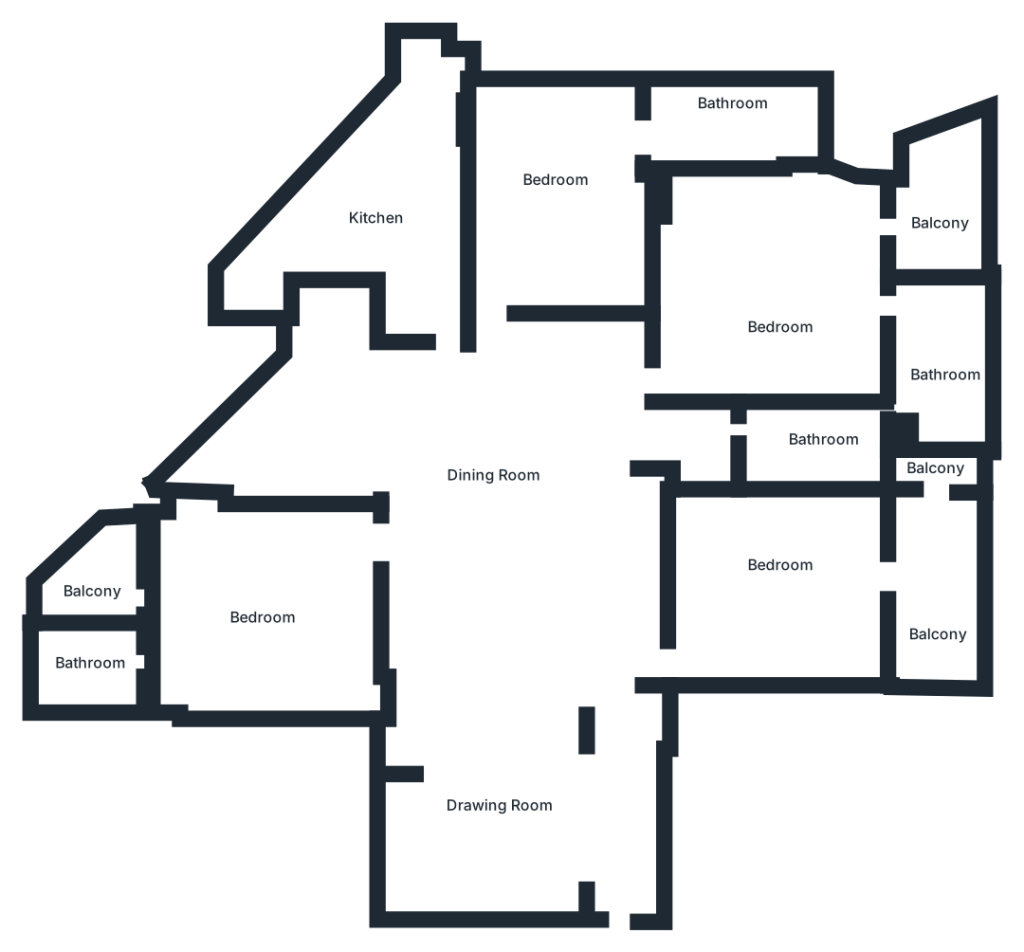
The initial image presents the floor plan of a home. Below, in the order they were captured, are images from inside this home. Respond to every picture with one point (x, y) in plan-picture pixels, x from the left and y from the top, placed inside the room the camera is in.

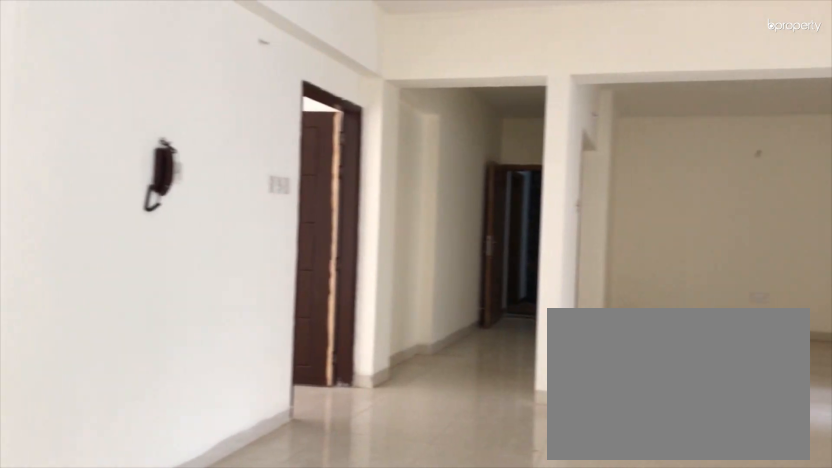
(512, 597)
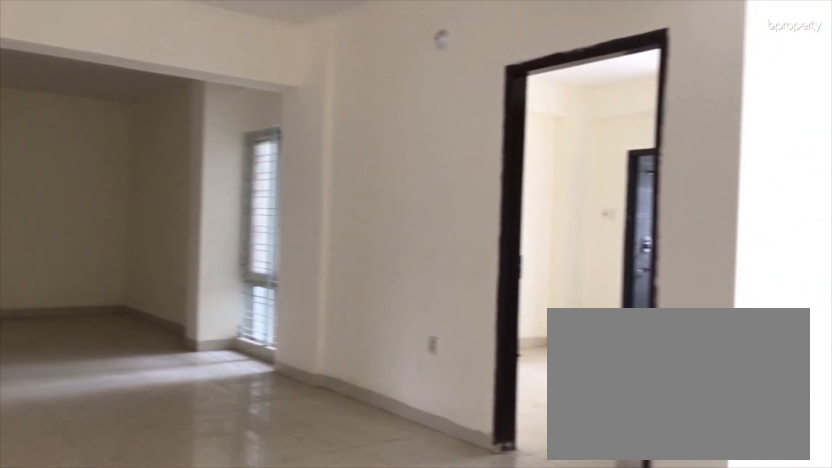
(512, 597)
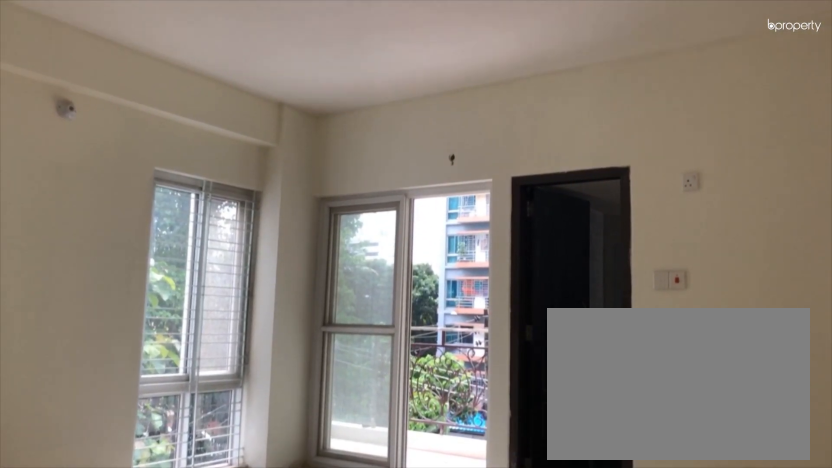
(768, 333)
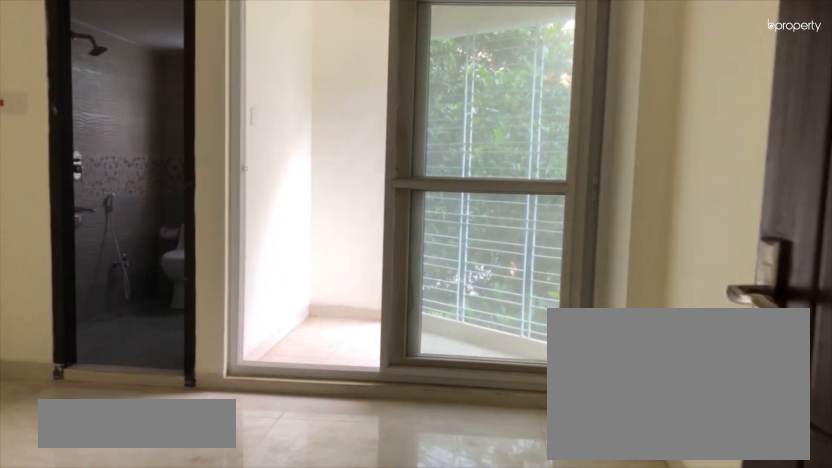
(256, 616)
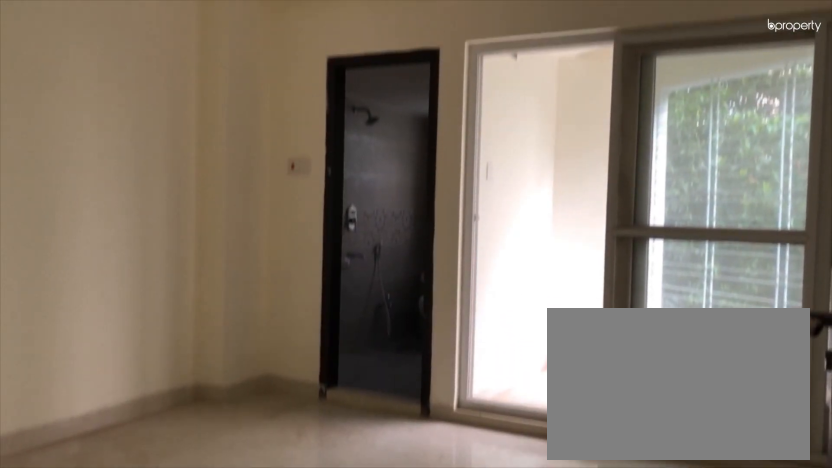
(256, 615)
